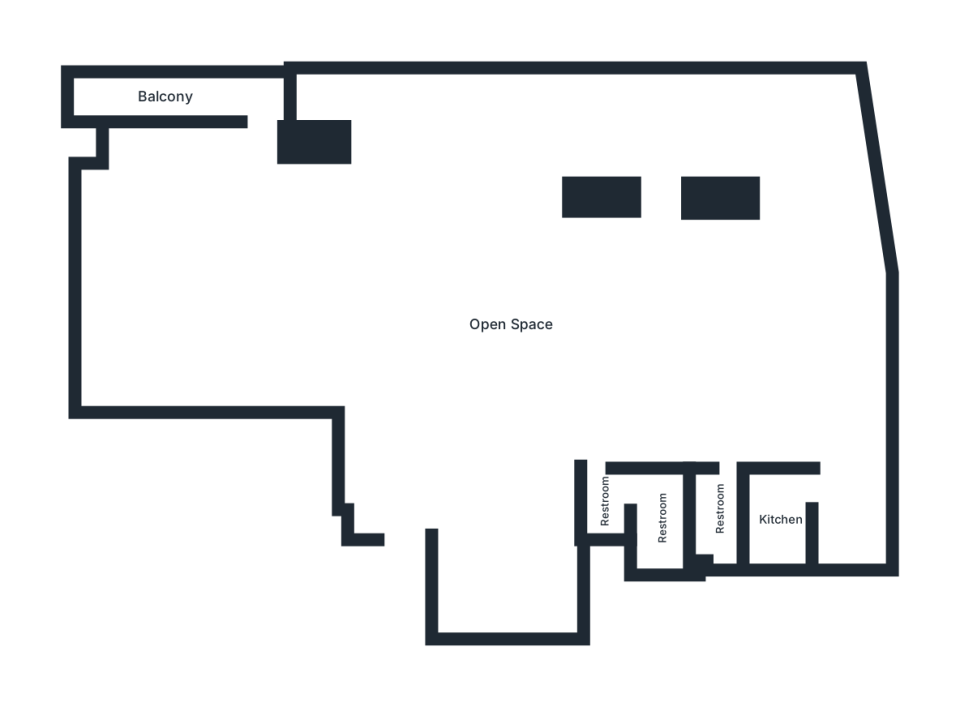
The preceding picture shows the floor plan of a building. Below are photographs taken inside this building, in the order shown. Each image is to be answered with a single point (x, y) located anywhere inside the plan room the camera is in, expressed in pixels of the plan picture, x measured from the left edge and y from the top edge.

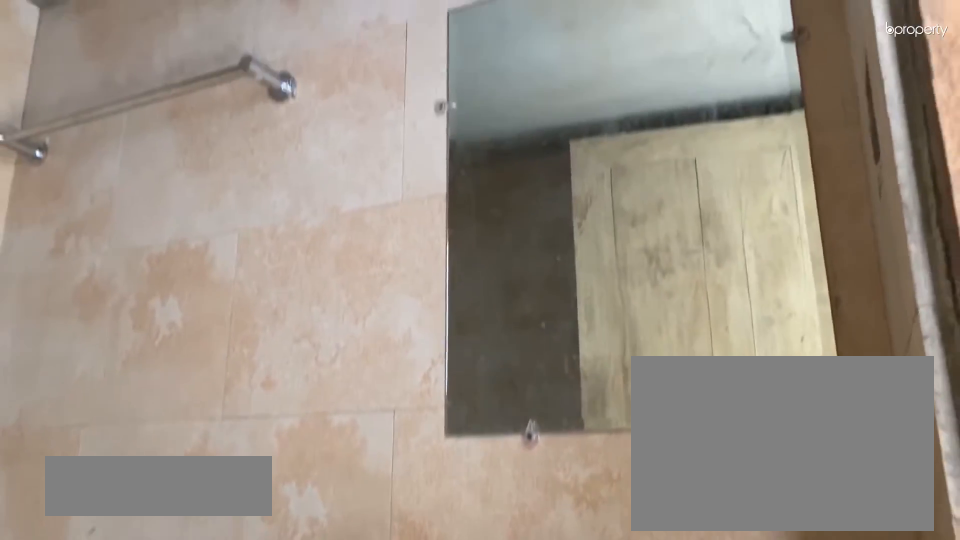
(718, 513)
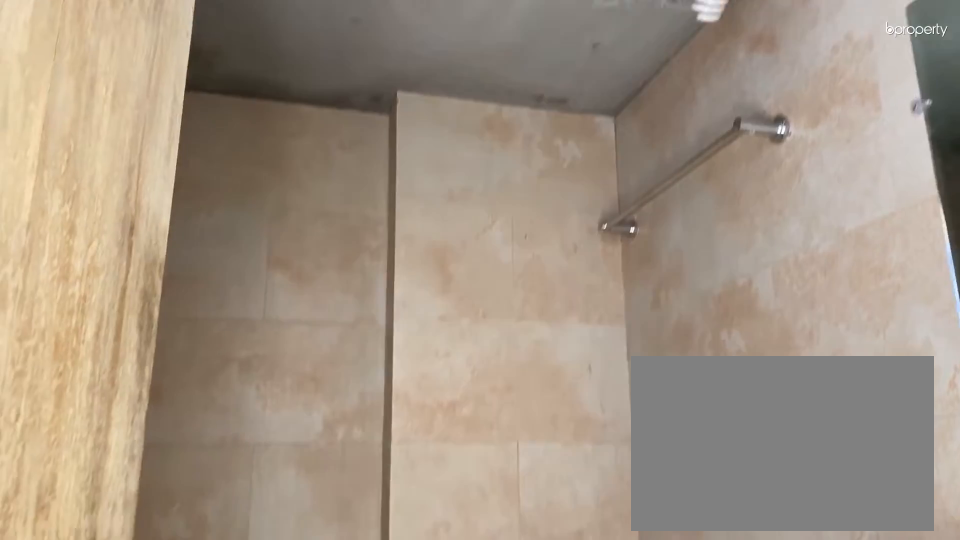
(718, 513)
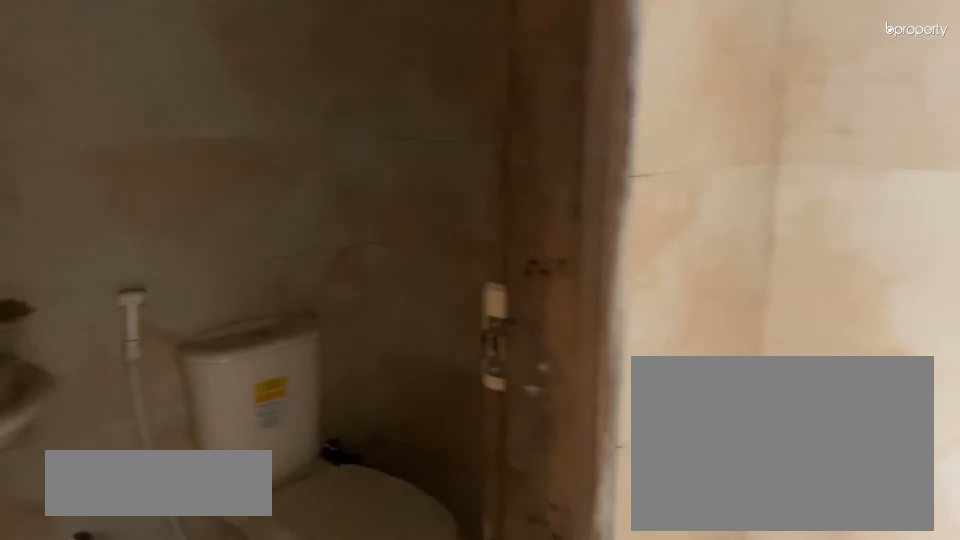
(606, 494)
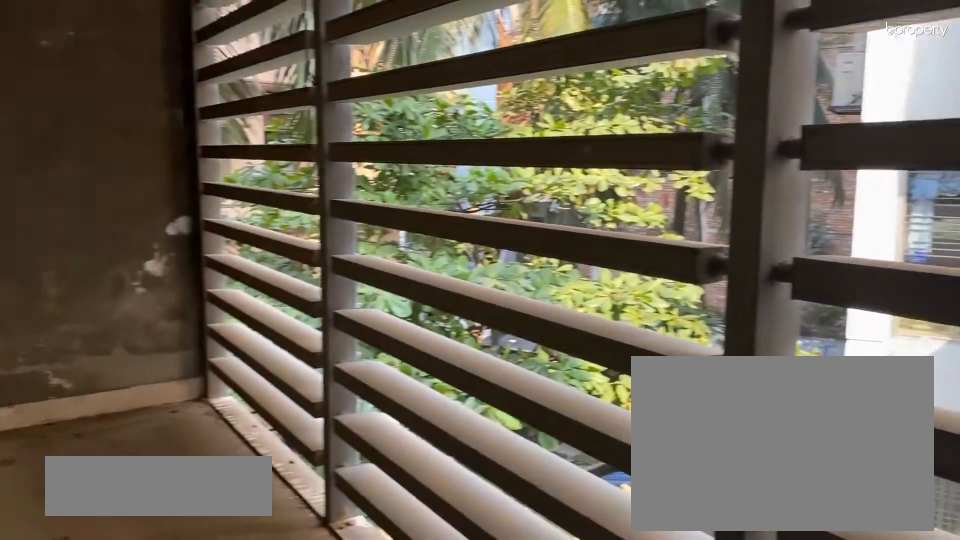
(177, 101)
